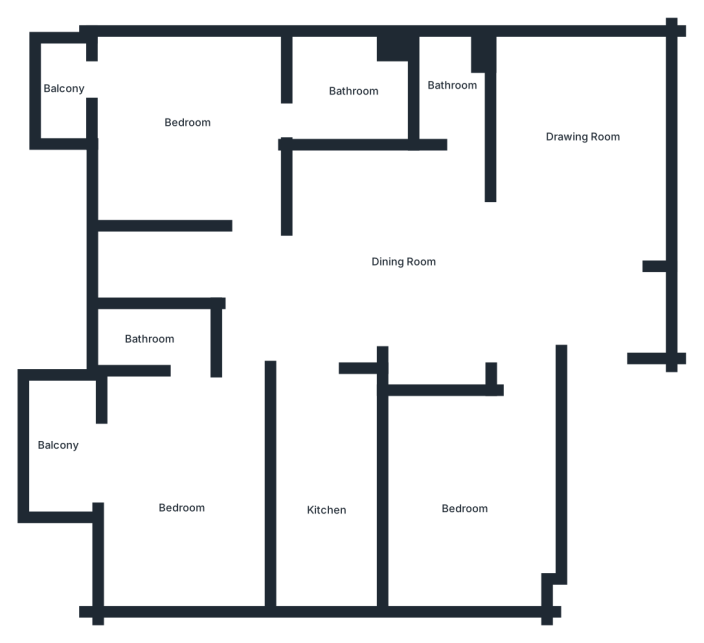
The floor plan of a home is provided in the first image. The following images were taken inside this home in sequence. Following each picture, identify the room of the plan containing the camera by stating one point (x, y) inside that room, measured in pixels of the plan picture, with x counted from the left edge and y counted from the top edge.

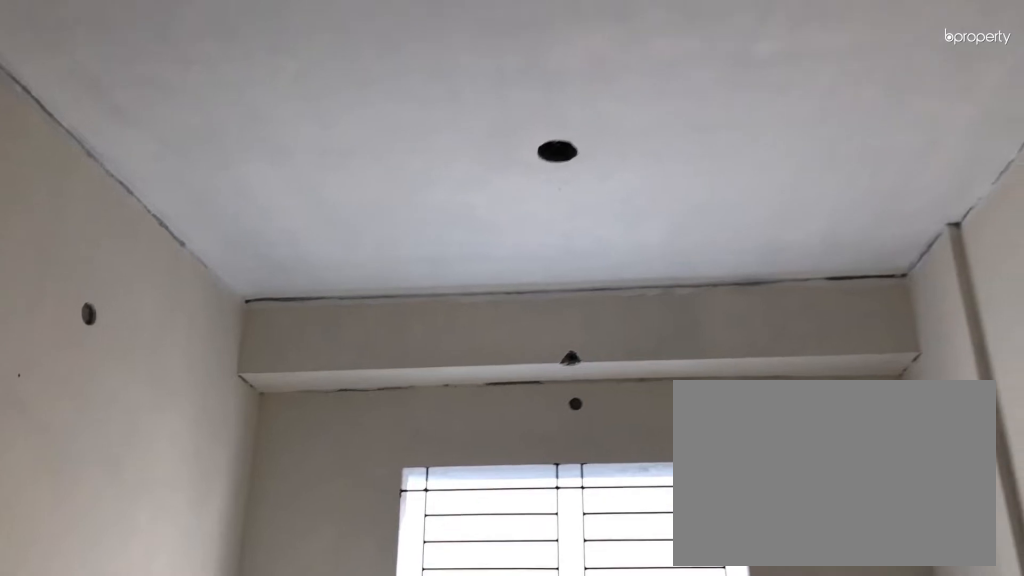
(576, 149)
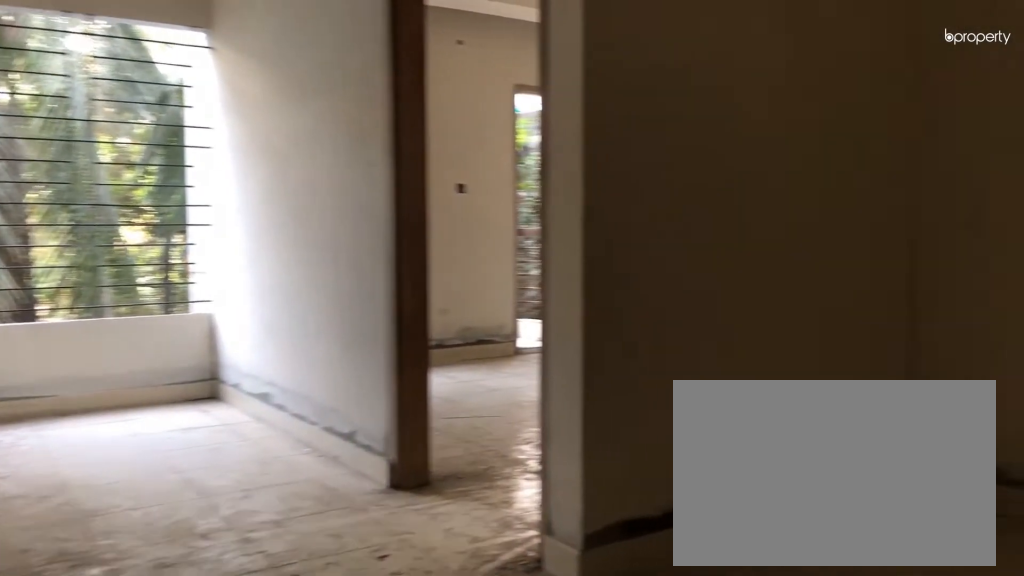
(383, 255)
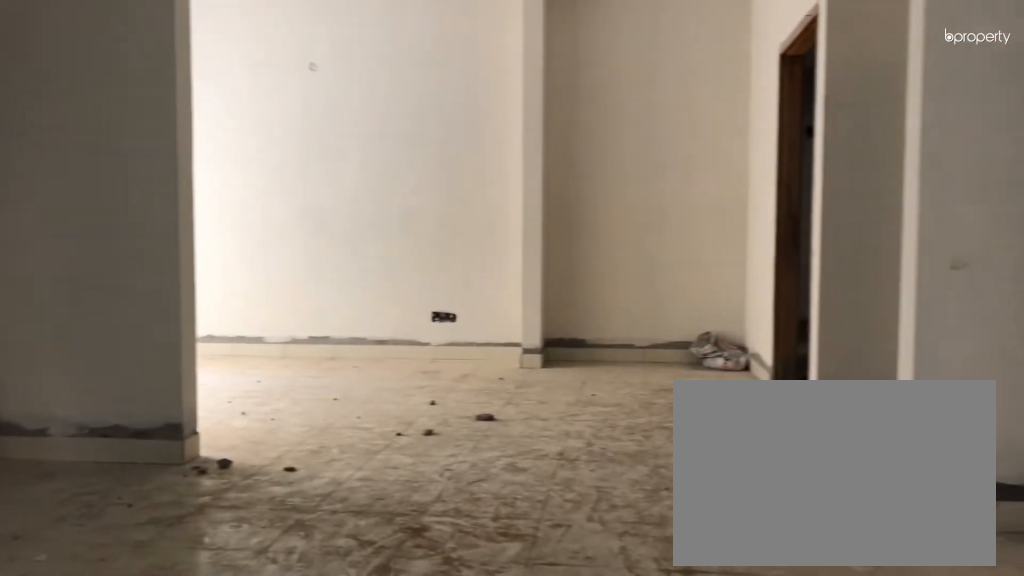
(383, 255)
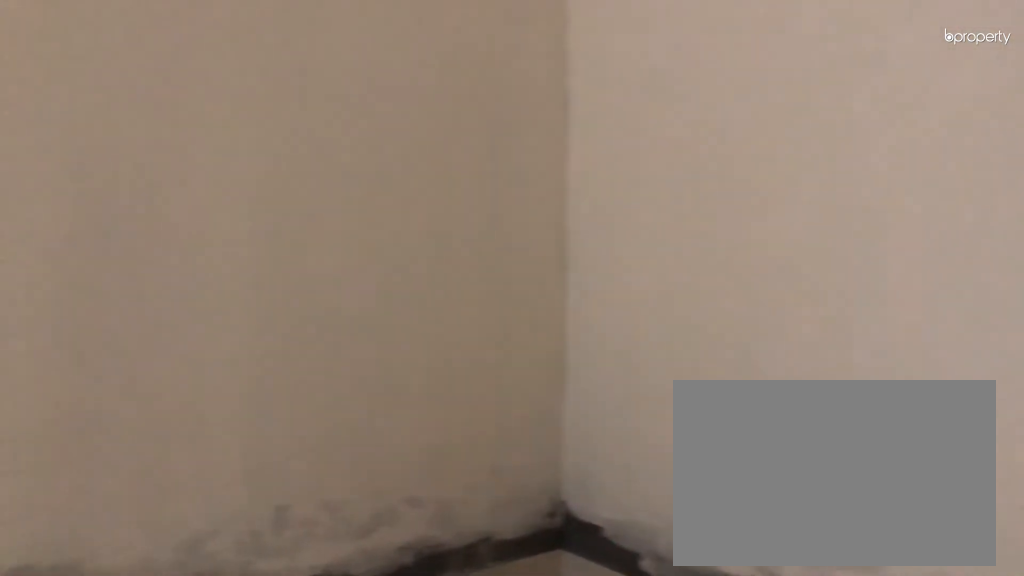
(471, 505)
